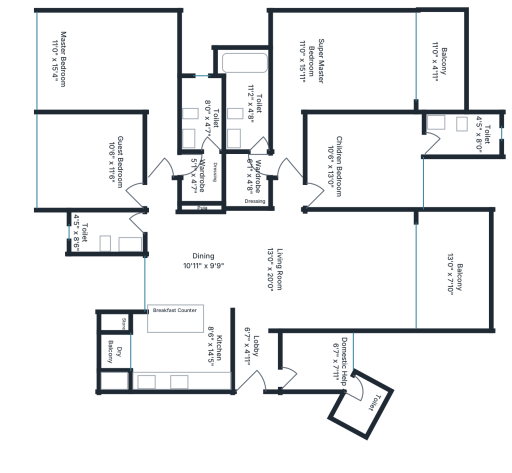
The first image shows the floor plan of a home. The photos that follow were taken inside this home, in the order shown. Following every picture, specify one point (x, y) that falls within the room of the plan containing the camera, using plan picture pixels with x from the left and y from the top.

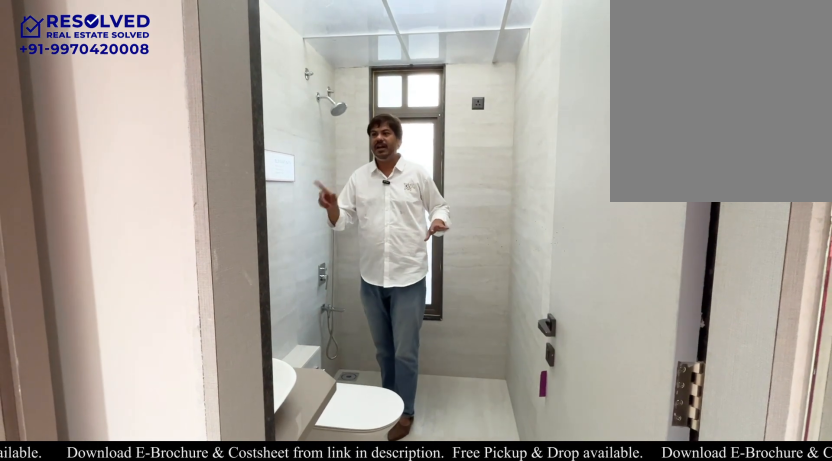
(201, 114)
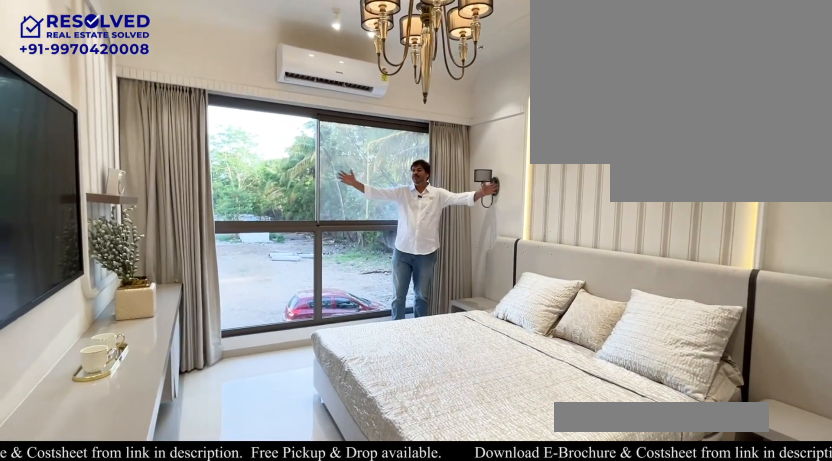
(116, 71)
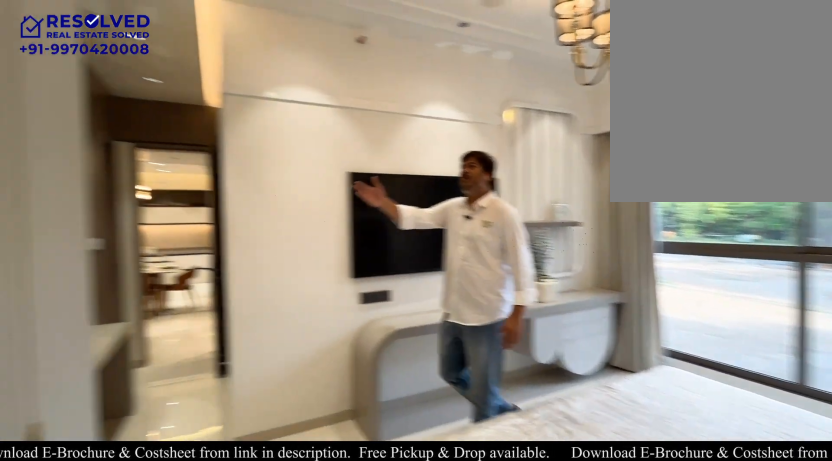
(116, 71)
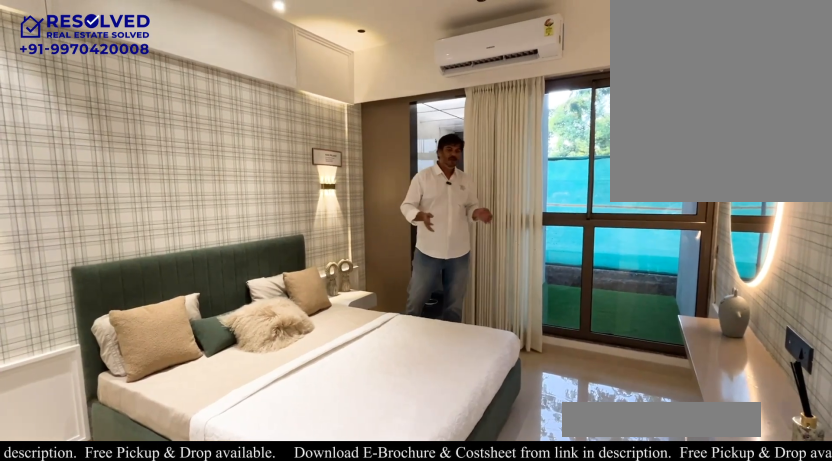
(365, 160)
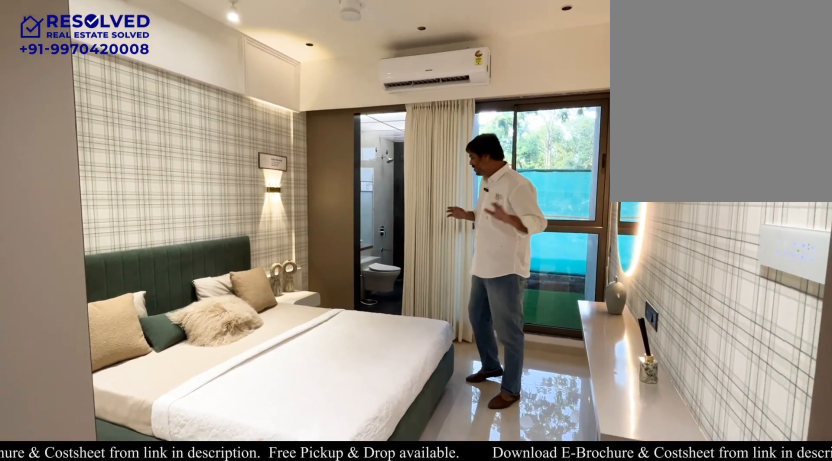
(365, 160)
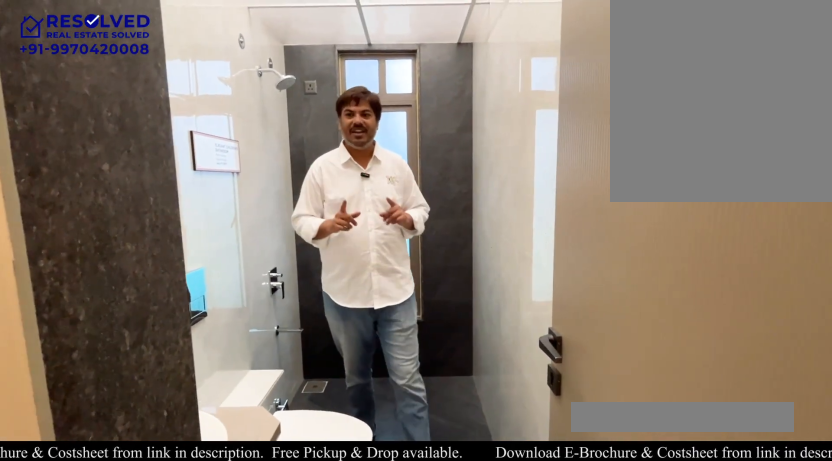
(460, 133)
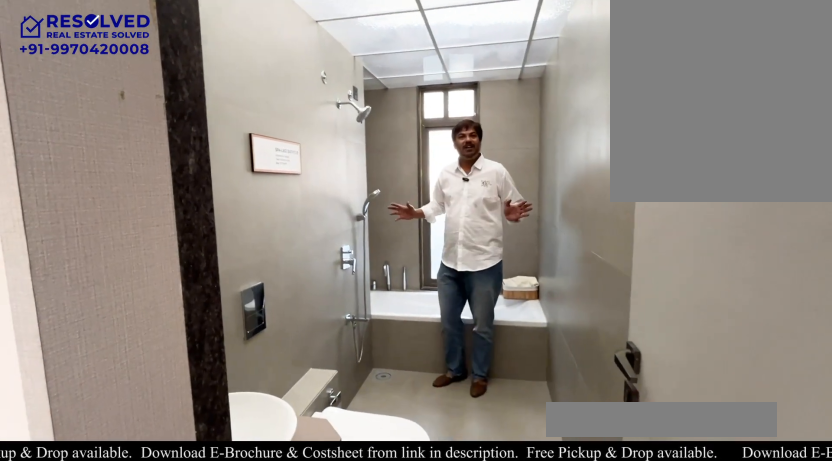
(246, 98)
